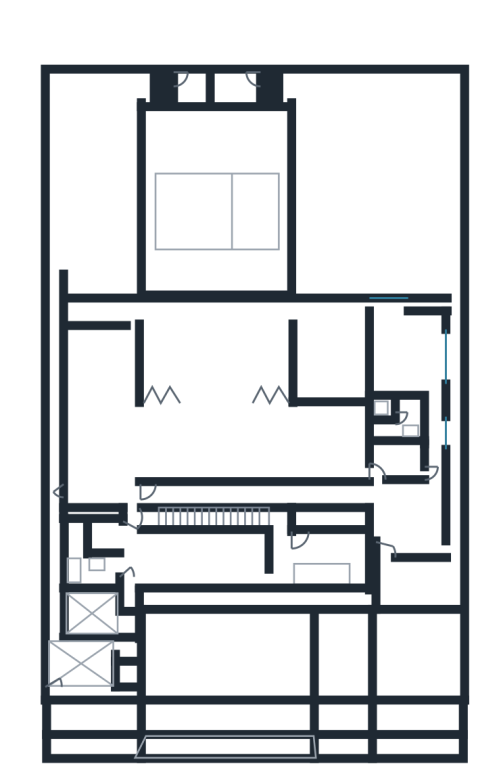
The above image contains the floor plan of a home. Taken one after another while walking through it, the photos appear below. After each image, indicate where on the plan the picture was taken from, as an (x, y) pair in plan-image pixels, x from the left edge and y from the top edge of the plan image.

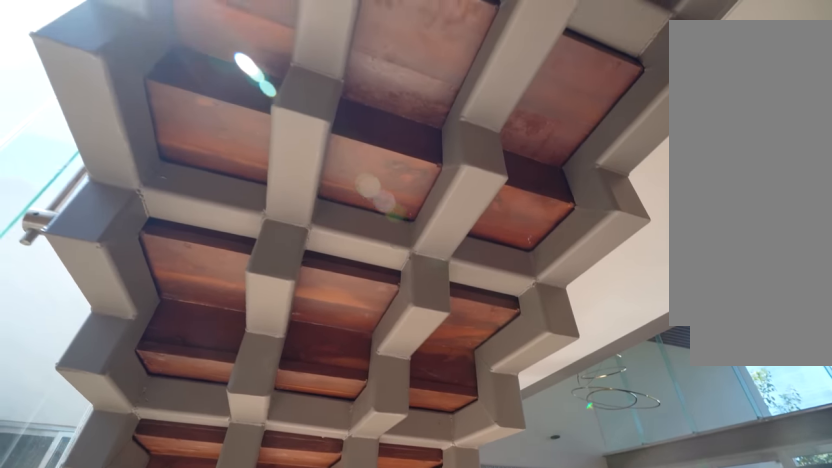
(238, 518)
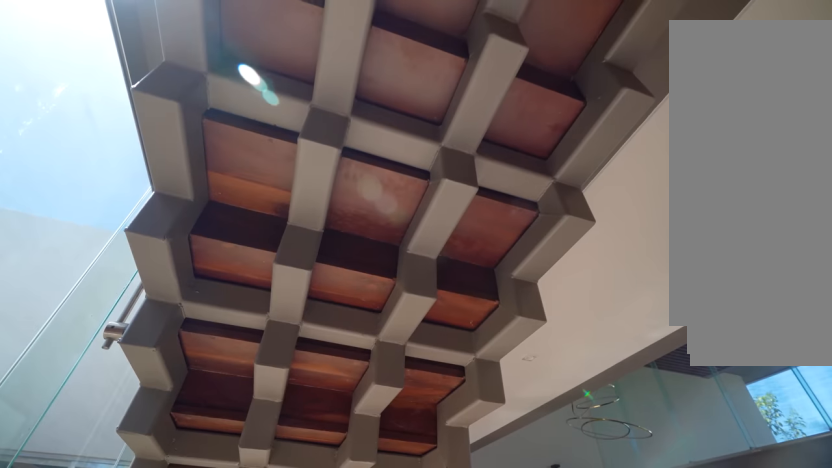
(232, 520)
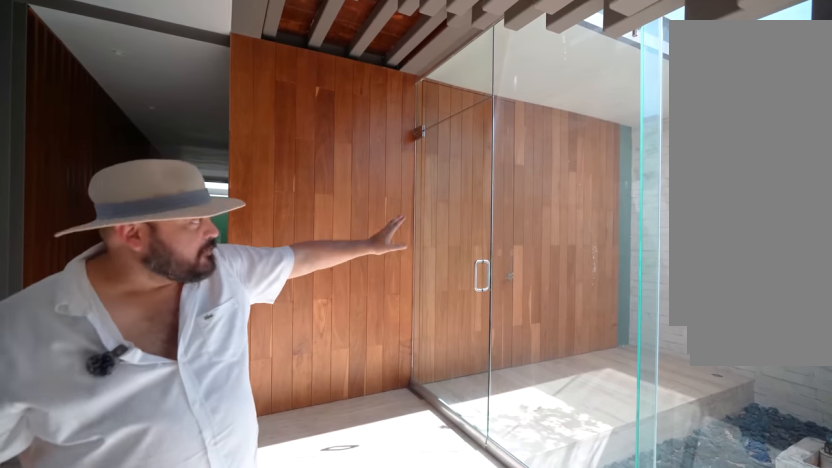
(252, 515)
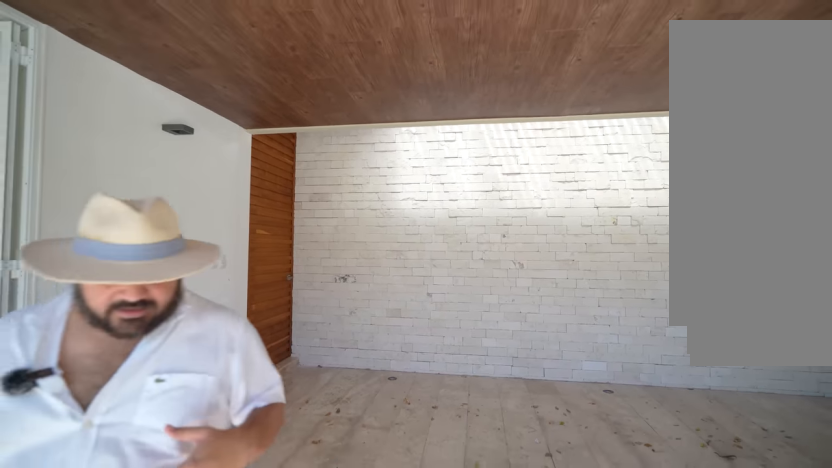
(182, 618)
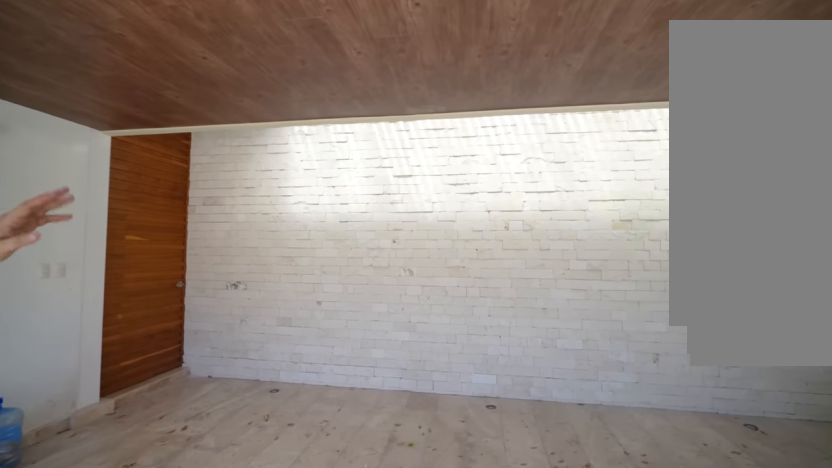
(192, 644)
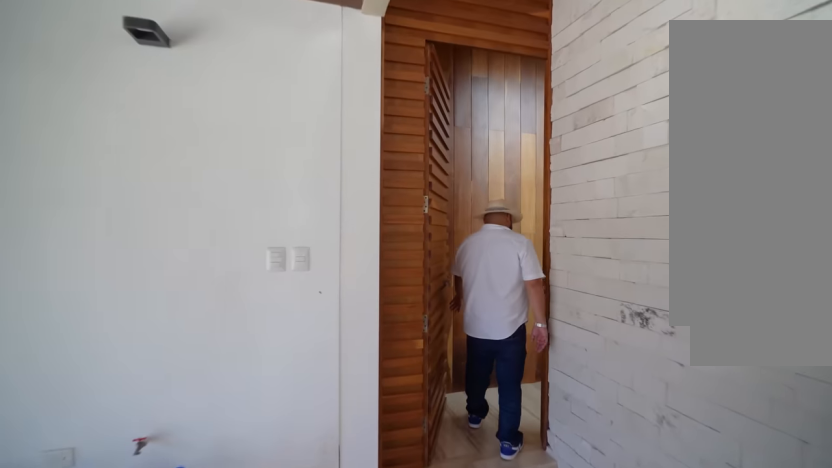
(190, 632)
